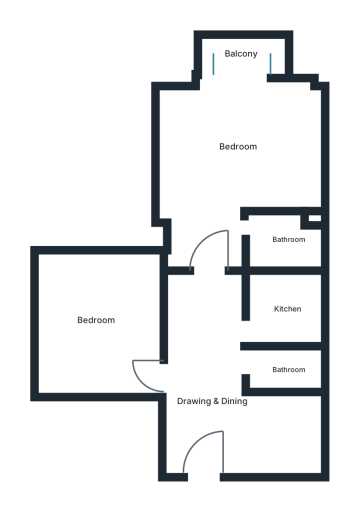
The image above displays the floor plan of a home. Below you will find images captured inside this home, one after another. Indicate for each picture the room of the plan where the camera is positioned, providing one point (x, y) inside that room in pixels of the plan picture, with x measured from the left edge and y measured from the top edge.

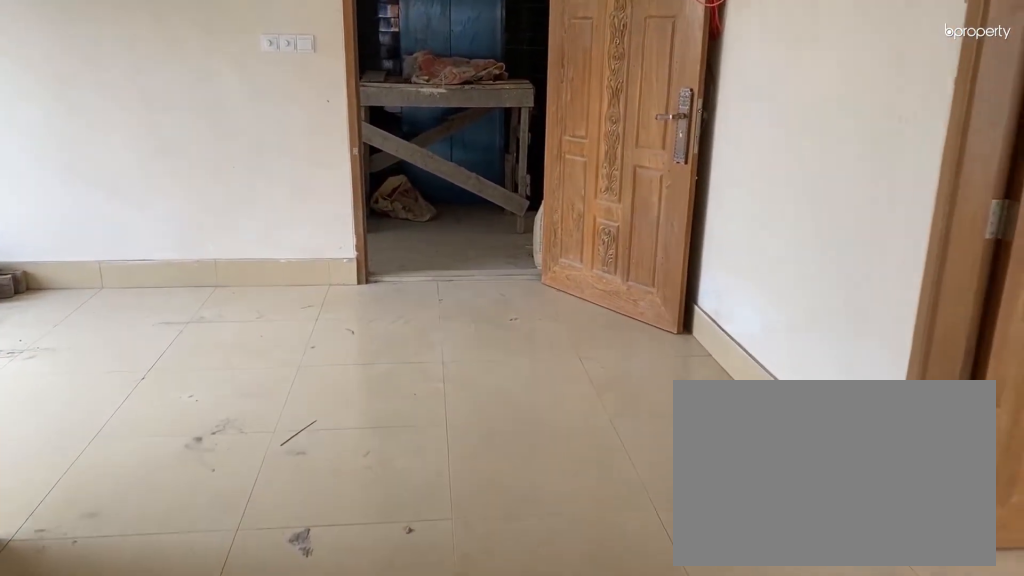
(204, 399)
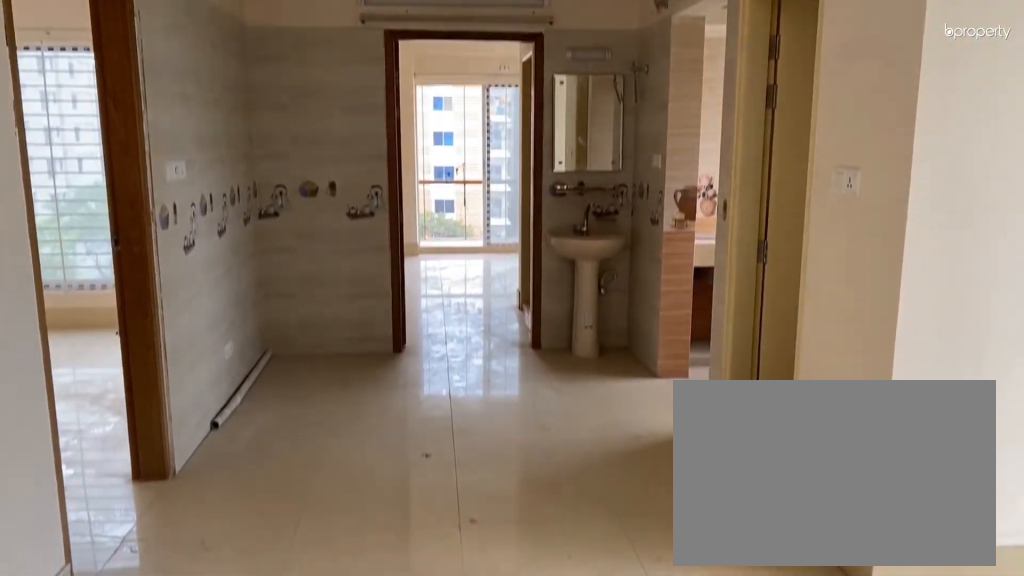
(204, 399)
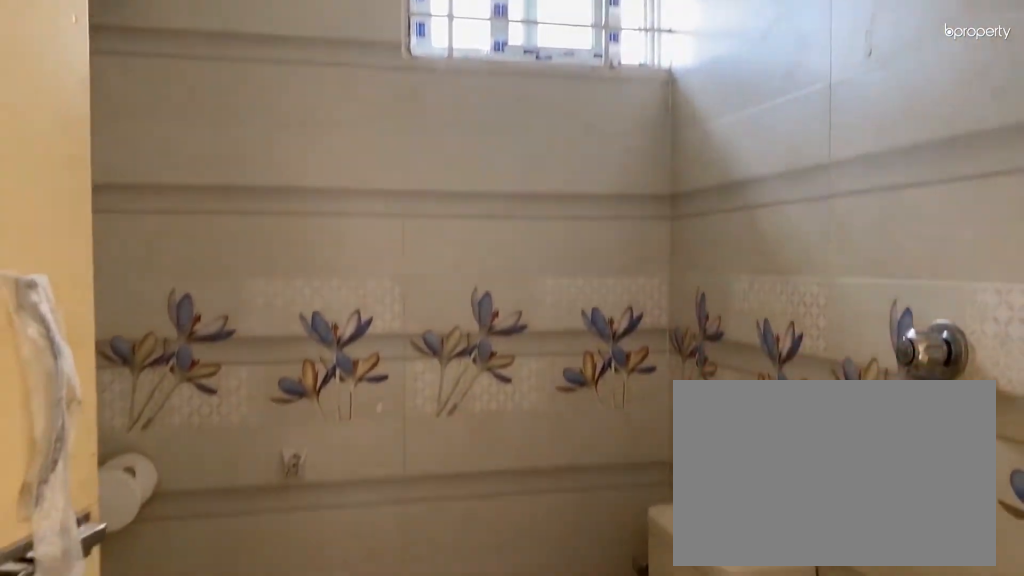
(289, 370)
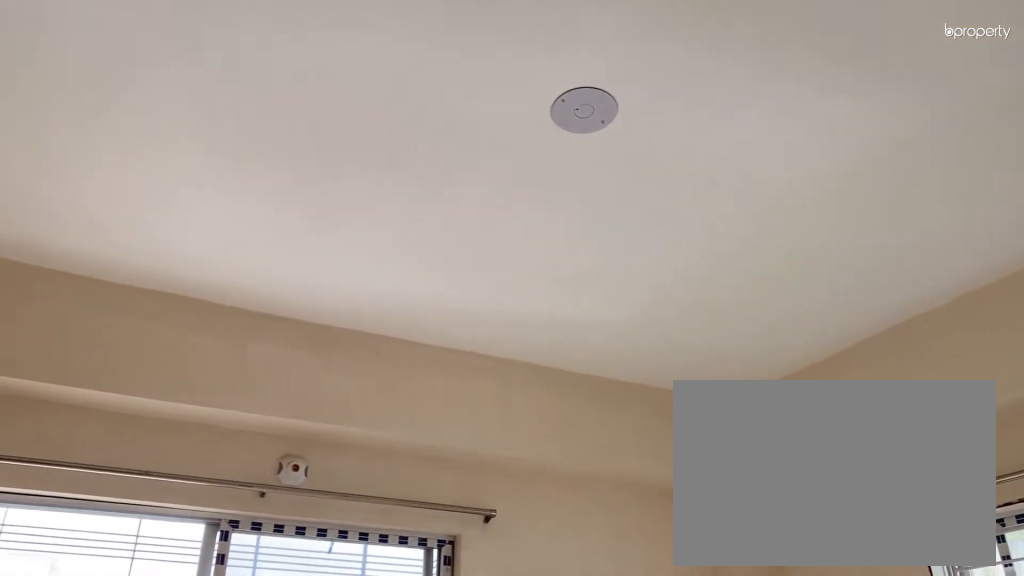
(238, 142)
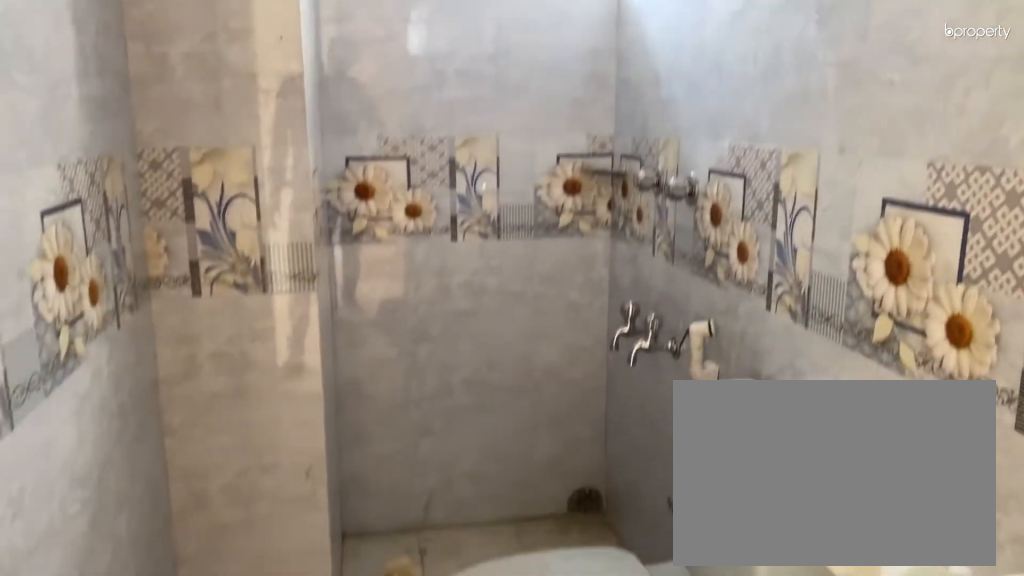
(288, 239)
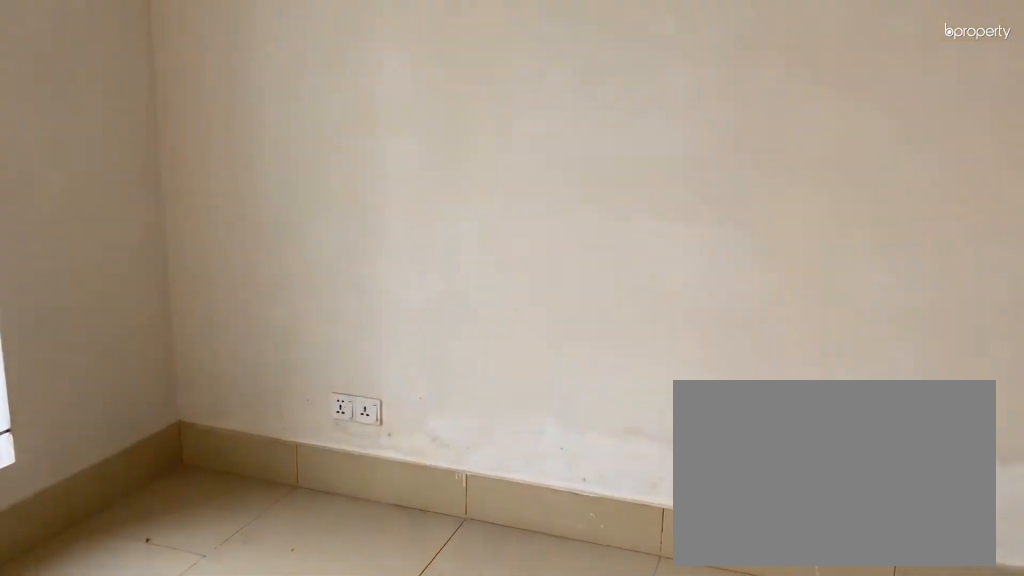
(97, 319)
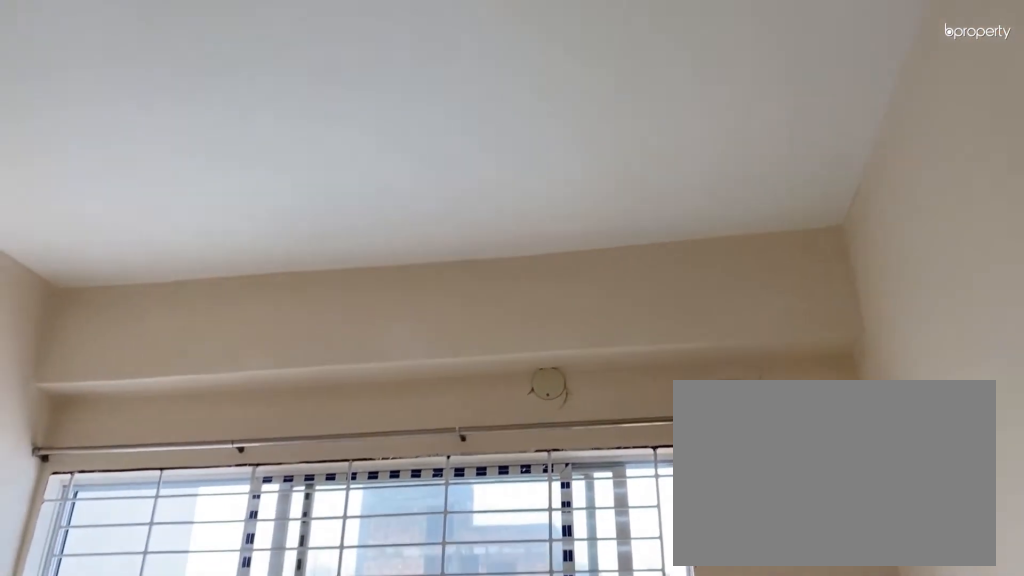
(97, 319)
